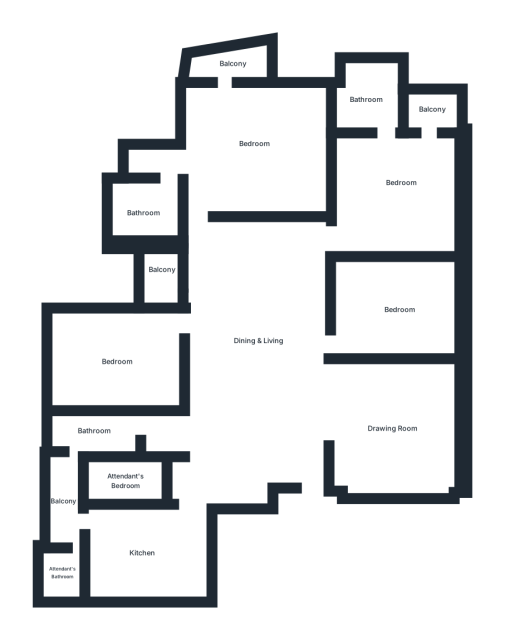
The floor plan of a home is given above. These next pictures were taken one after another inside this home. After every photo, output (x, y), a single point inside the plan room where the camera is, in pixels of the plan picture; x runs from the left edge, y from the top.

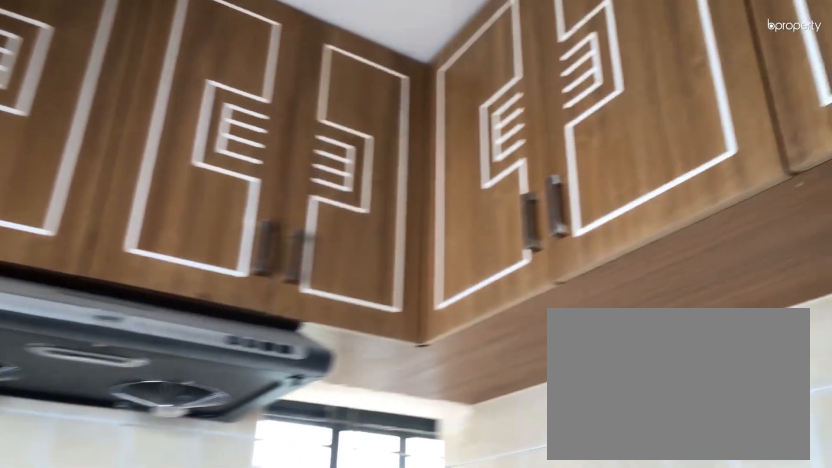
(138, 547)
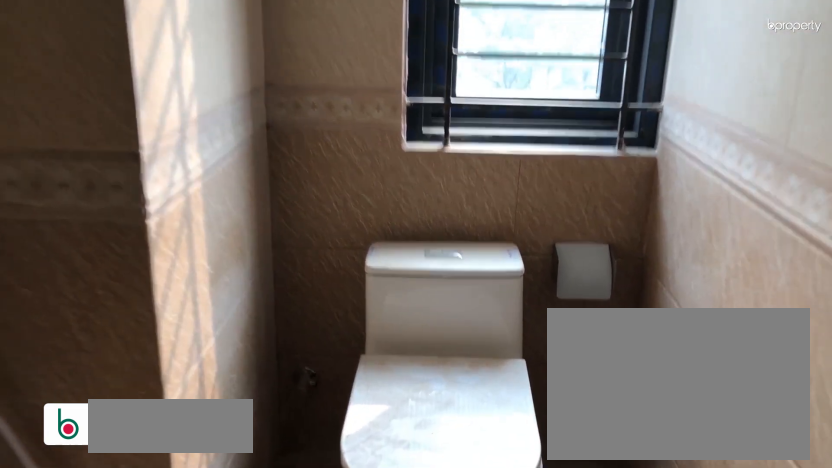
(94, 432)
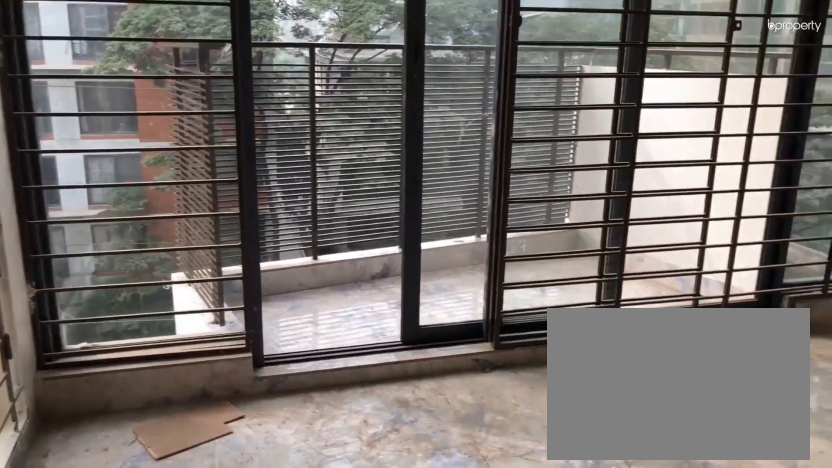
(255, 150)
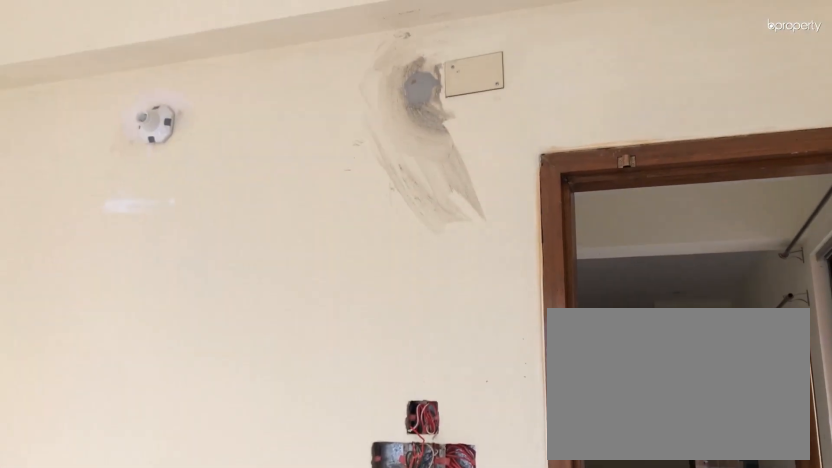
(256, 151)
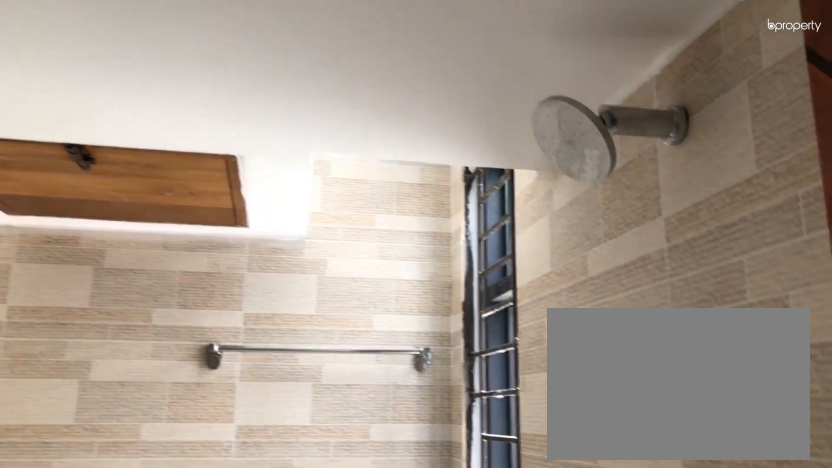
(367, 100)
